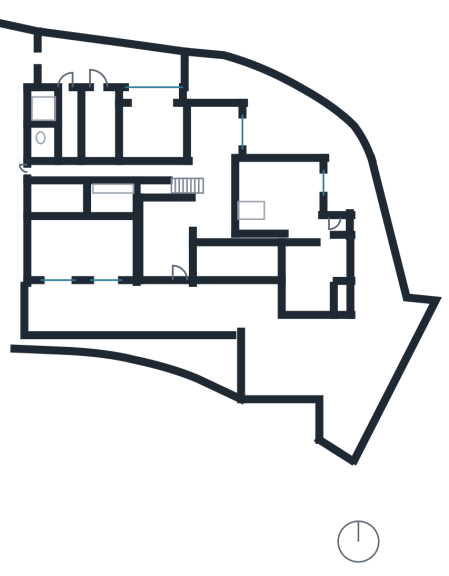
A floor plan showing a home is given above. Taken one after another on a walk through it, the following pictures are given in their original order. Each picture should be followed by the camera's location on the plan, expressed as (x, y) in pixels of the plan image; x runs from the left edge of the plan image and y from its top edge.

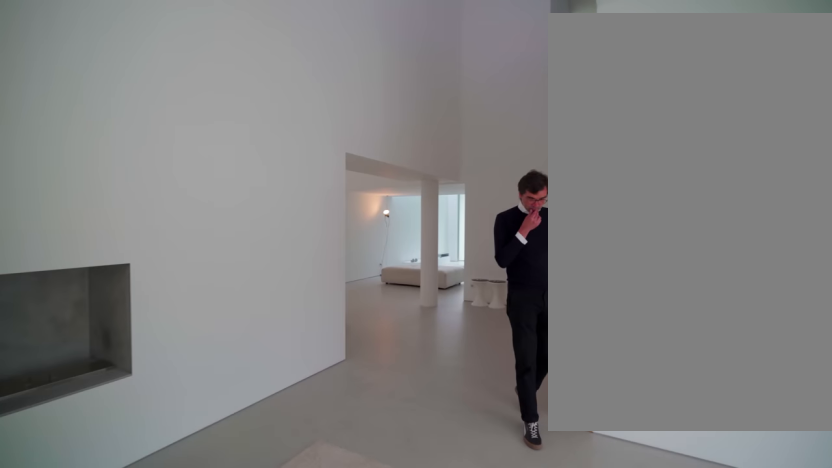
(152, 228)
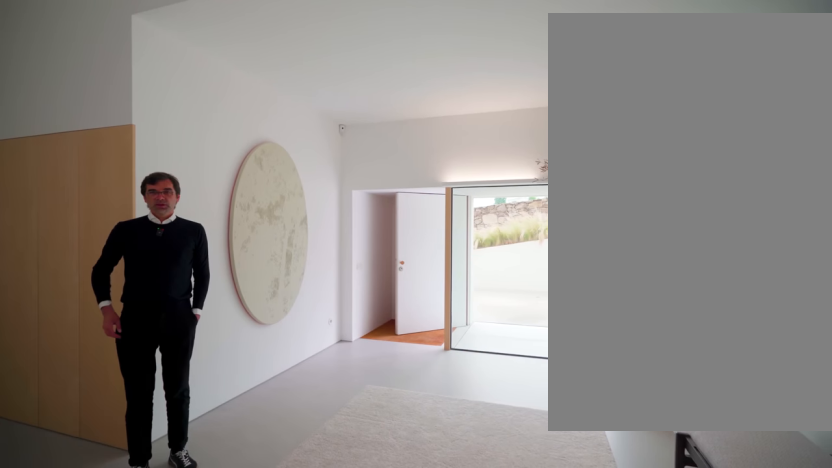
(151, 216)
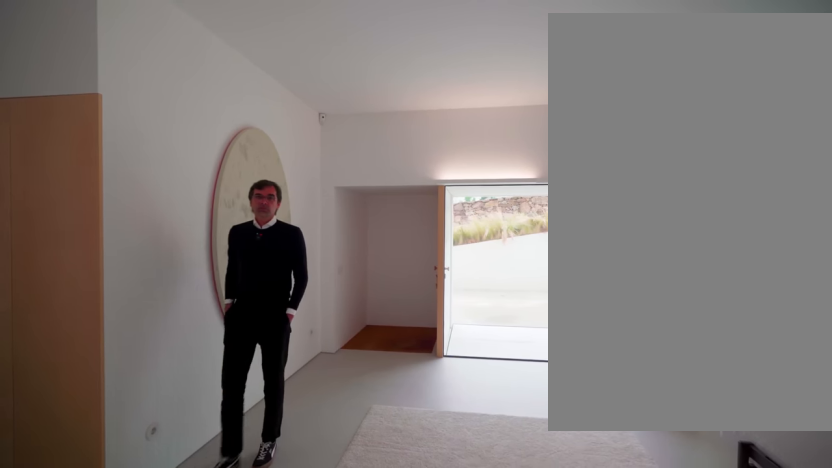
(156, 211)
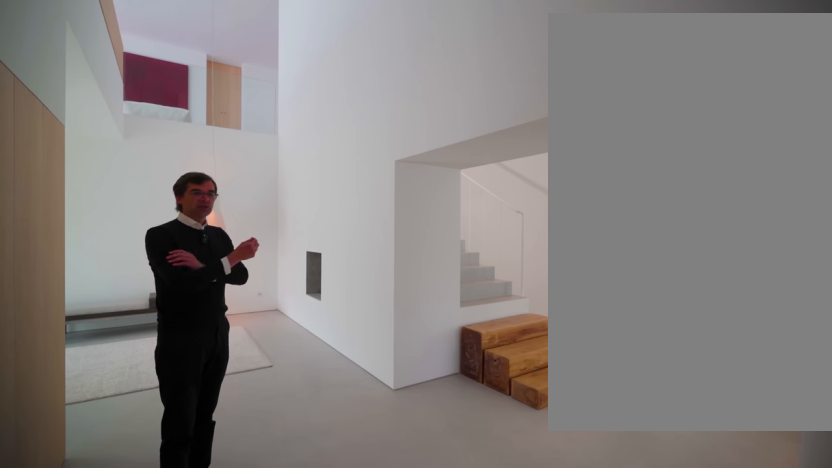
(224, 213)
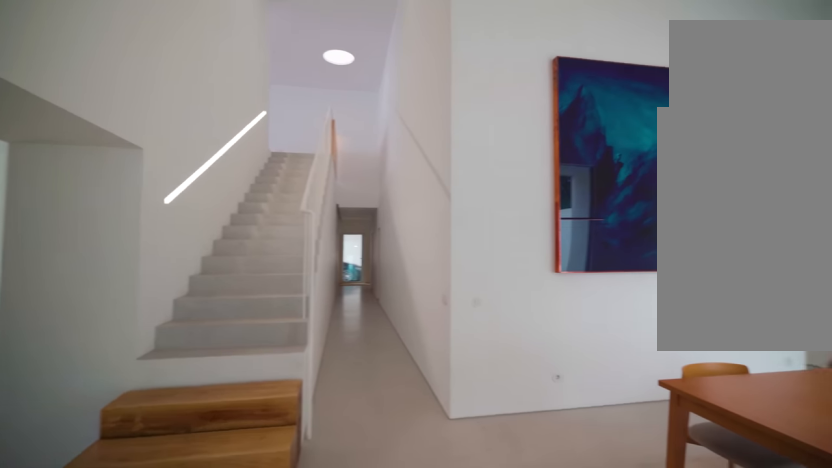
(230, 177)
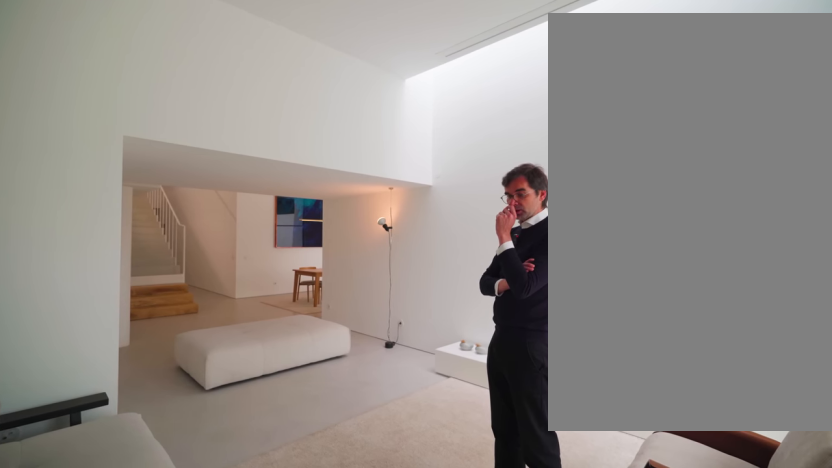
(296, 232)
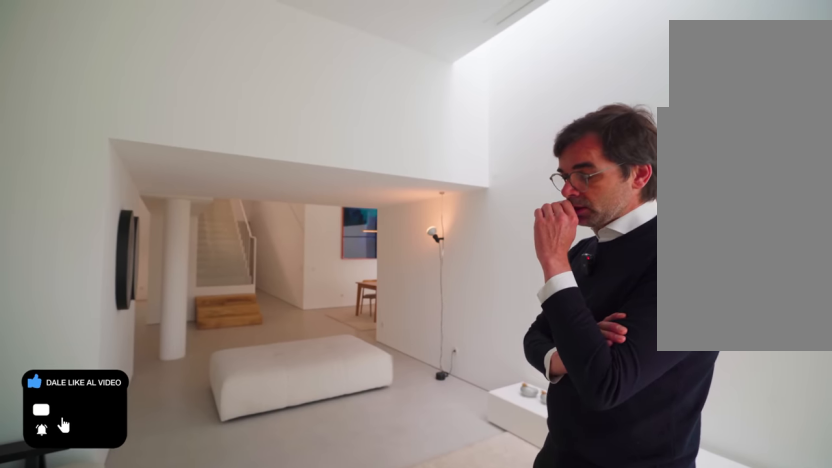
(308, 208)
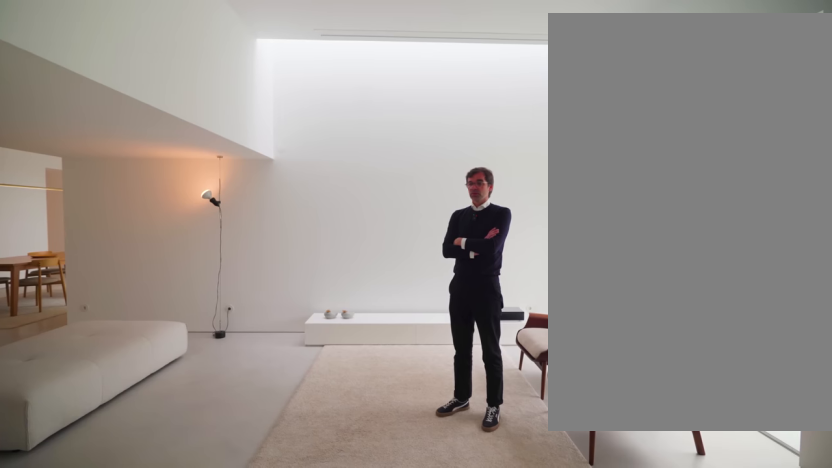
(299, 204)
